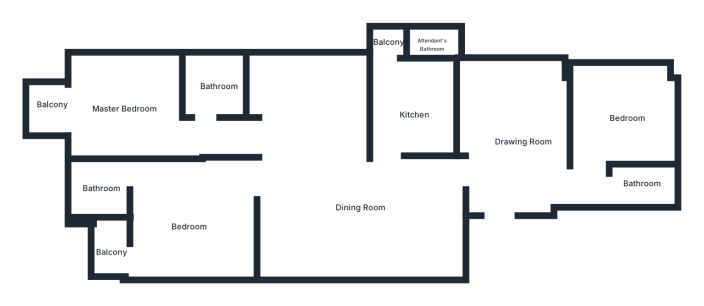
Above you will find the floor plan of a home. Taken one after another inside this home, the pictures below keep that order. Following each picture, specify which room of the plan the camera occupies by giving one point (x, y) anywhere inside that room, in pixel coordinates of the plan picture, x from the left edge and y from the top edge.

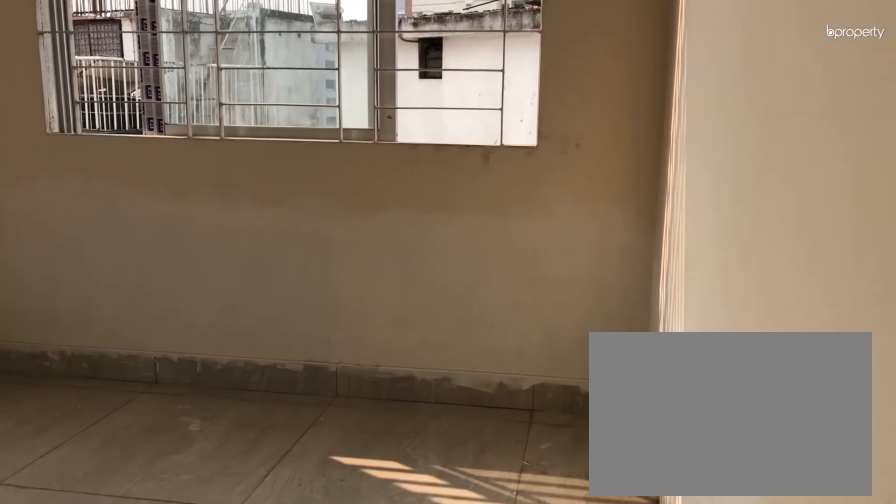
(629, 117)
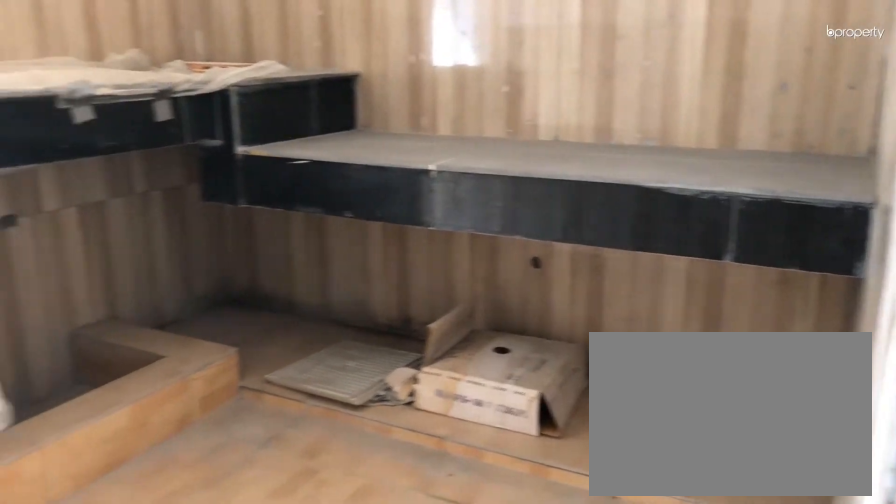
(416, 116)
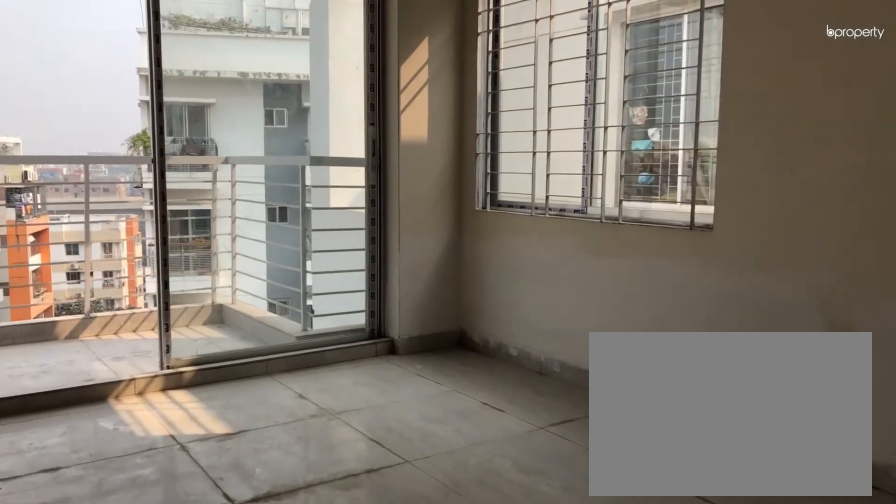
(121, 110)
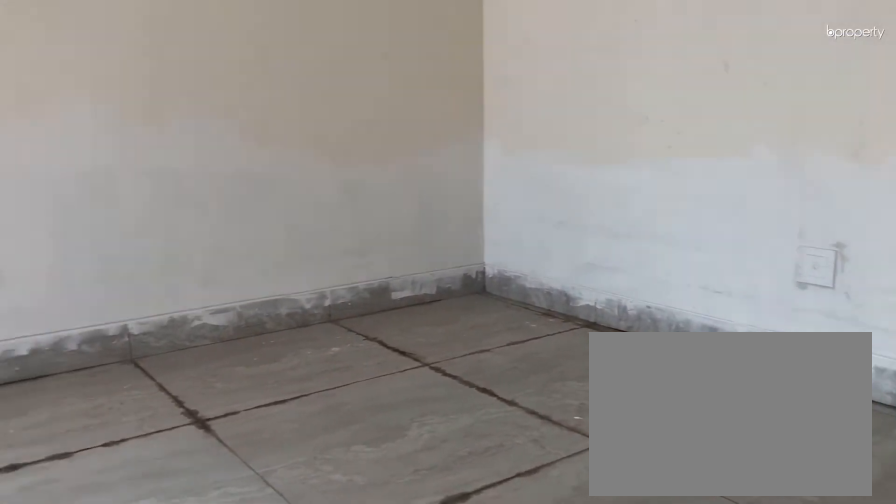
(121, 110)
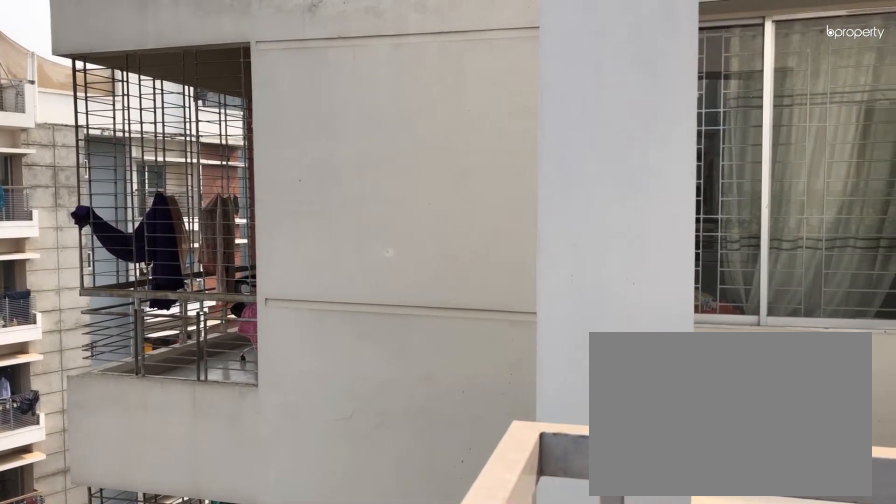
(53, 106)
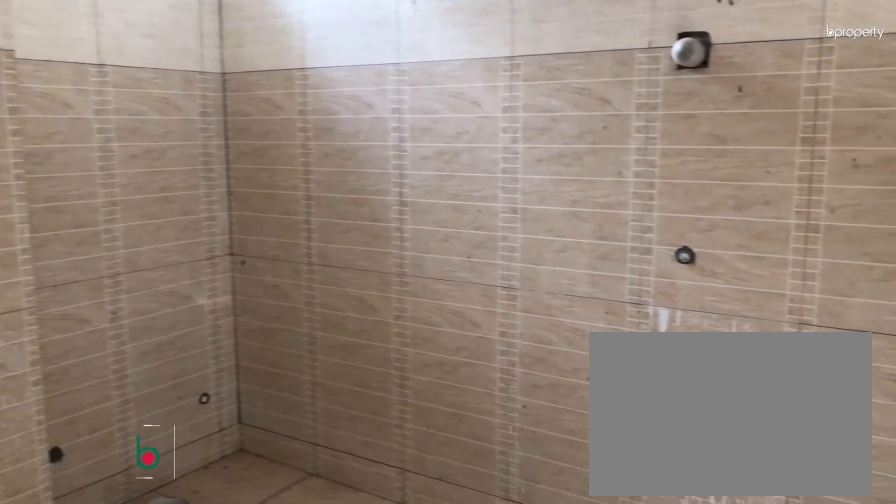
(218, 85)
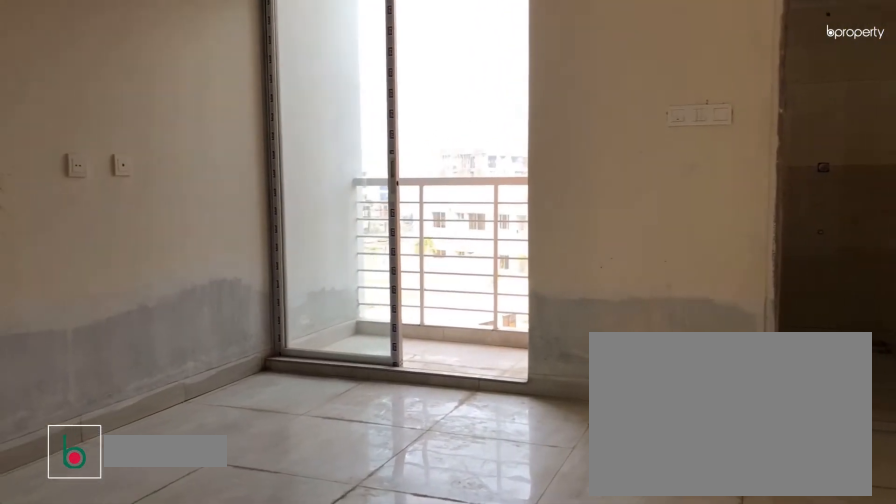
(191, 222)
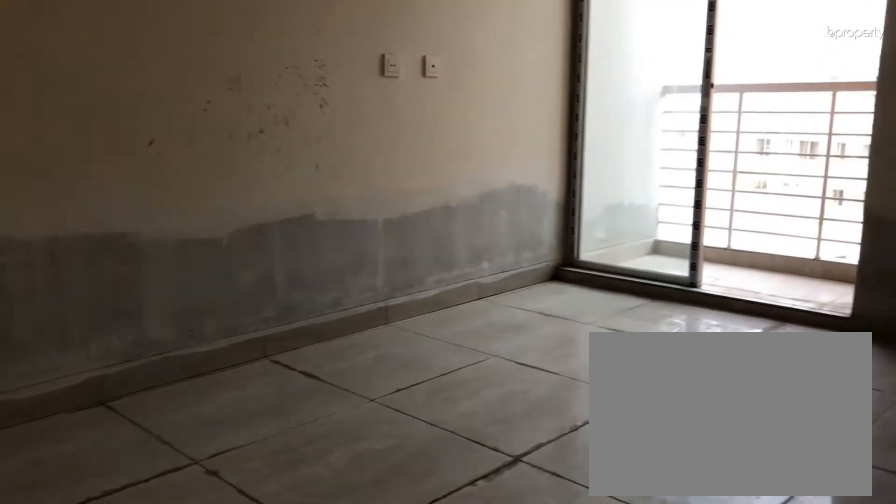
(191, 222)
